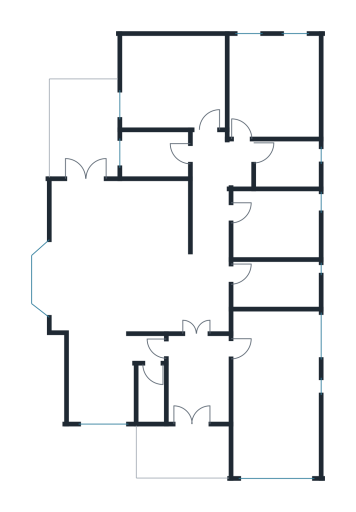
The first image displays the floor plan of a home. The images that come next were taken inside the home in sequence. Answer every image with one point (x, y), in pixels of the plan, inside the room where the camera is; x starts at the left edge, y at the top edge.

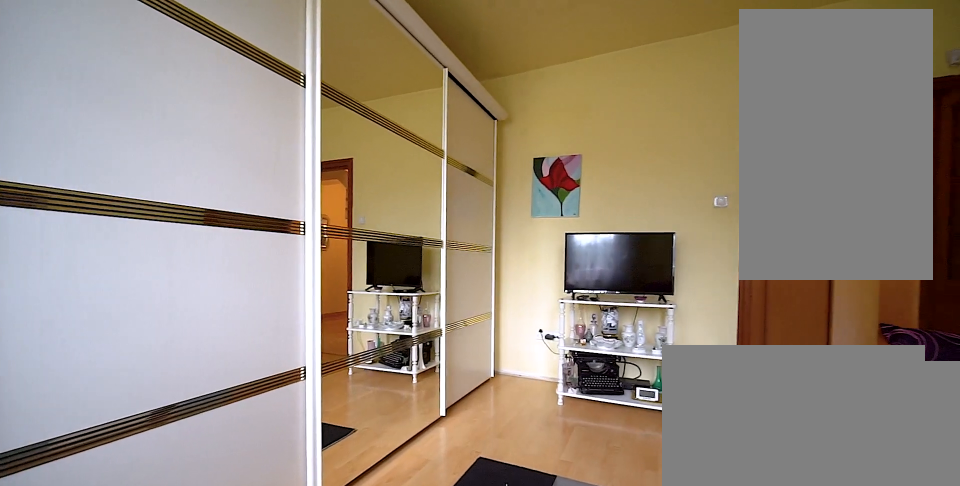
(274, 87)
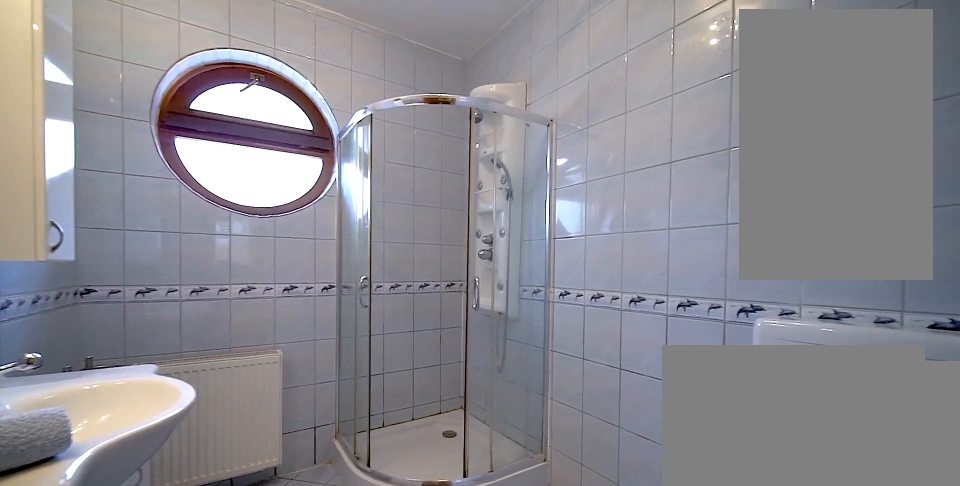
(289, 164)
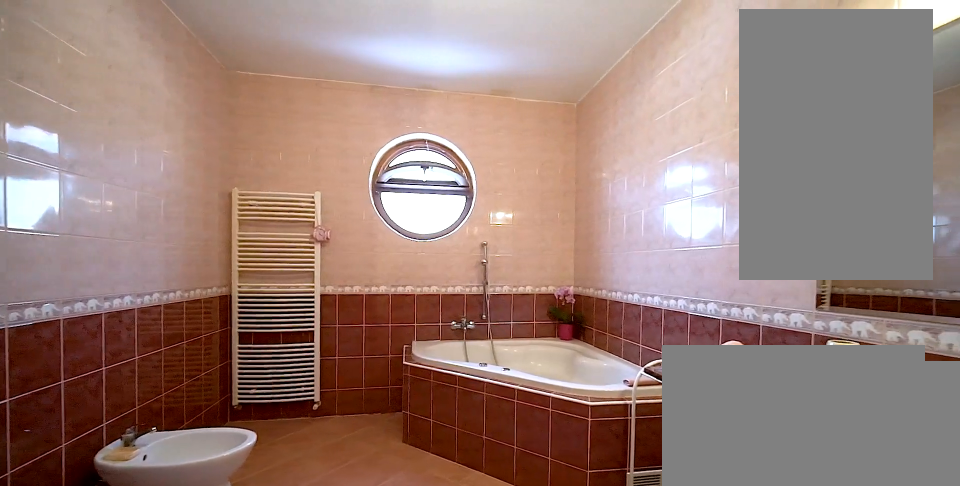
(272, 227)
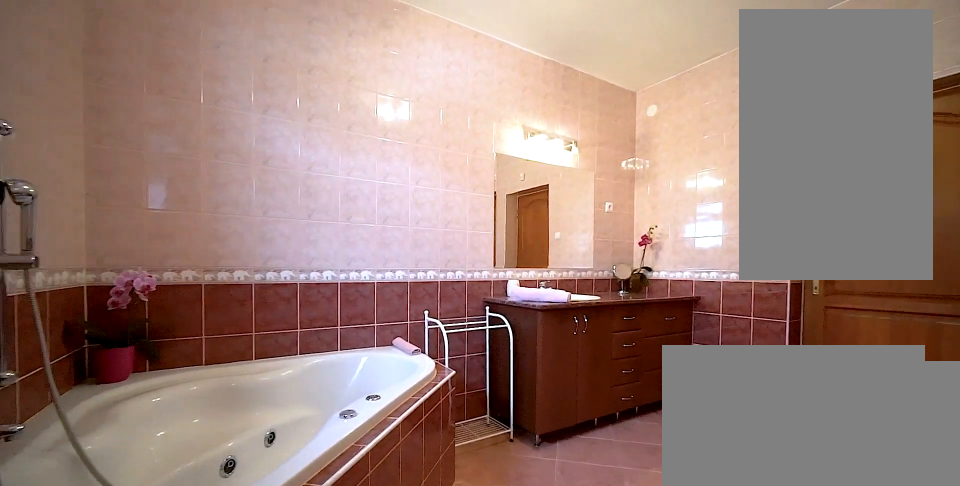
(272, 227)
